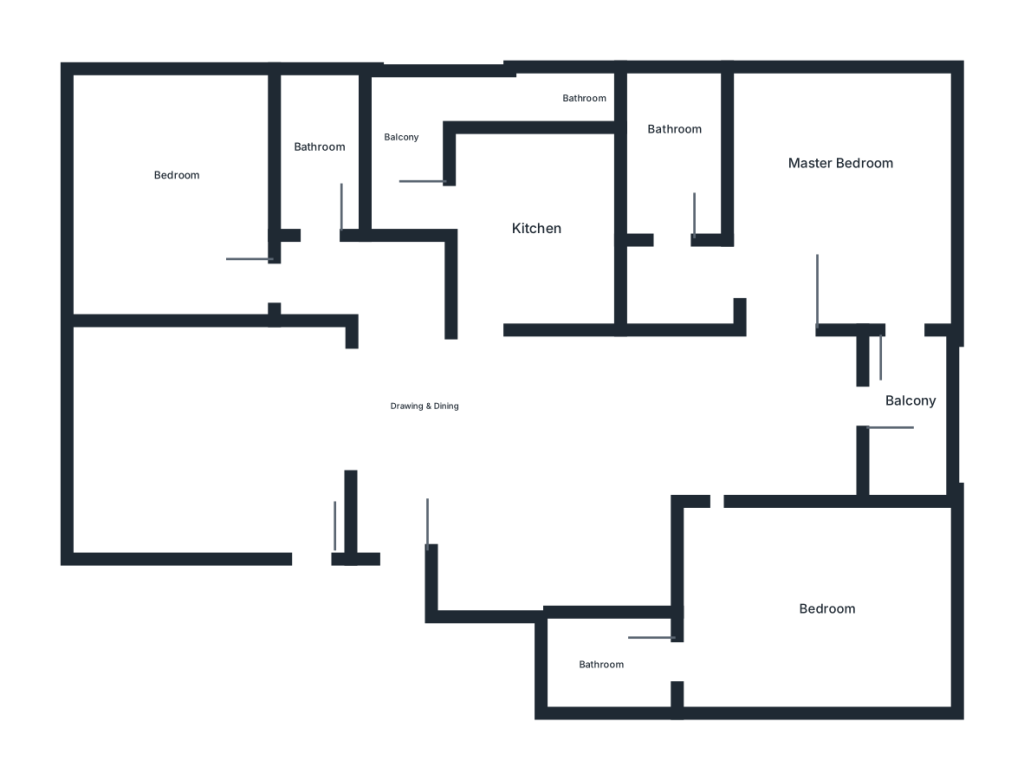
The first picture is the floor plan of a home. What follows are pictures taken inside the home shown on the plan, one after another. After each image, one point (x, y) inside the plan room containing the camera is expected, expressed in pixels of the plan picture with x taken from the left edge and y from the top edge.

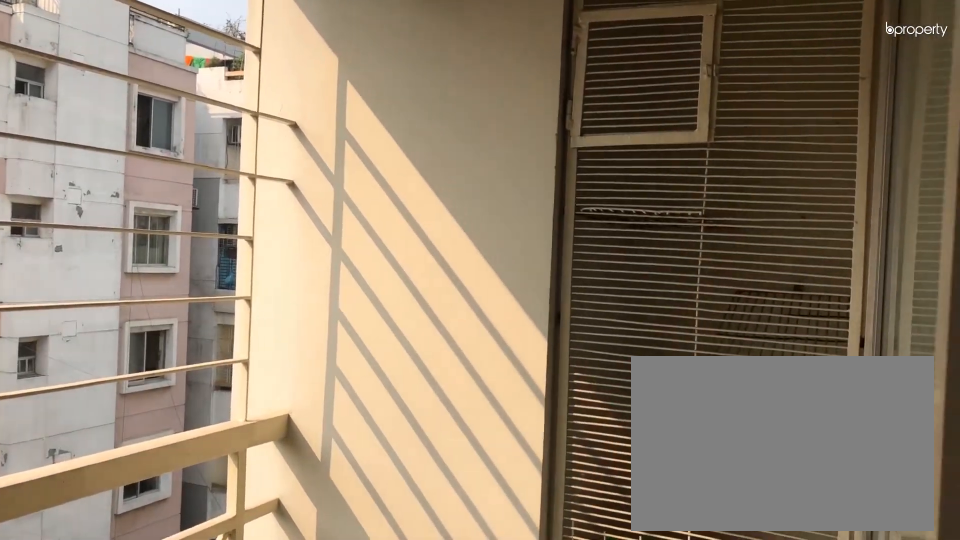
(904, 403)
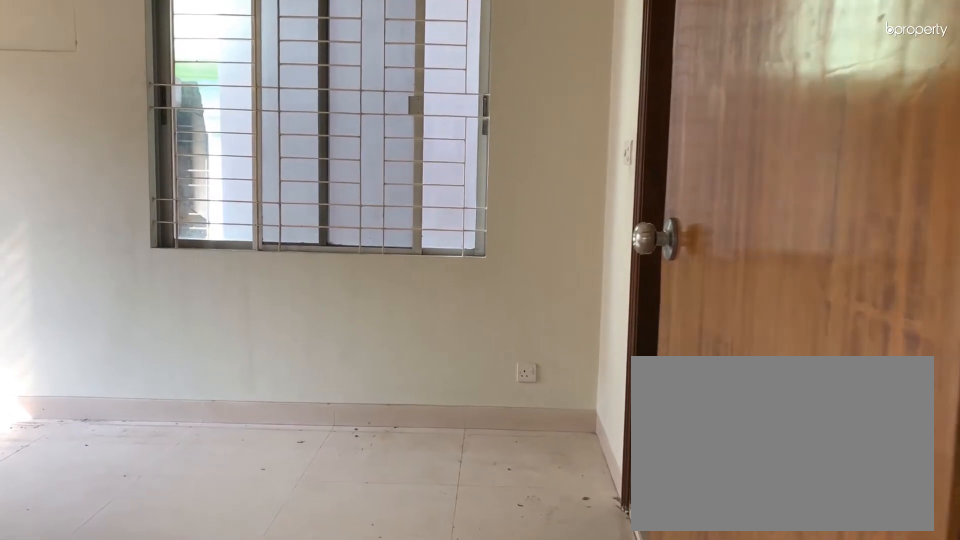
(751, 544)
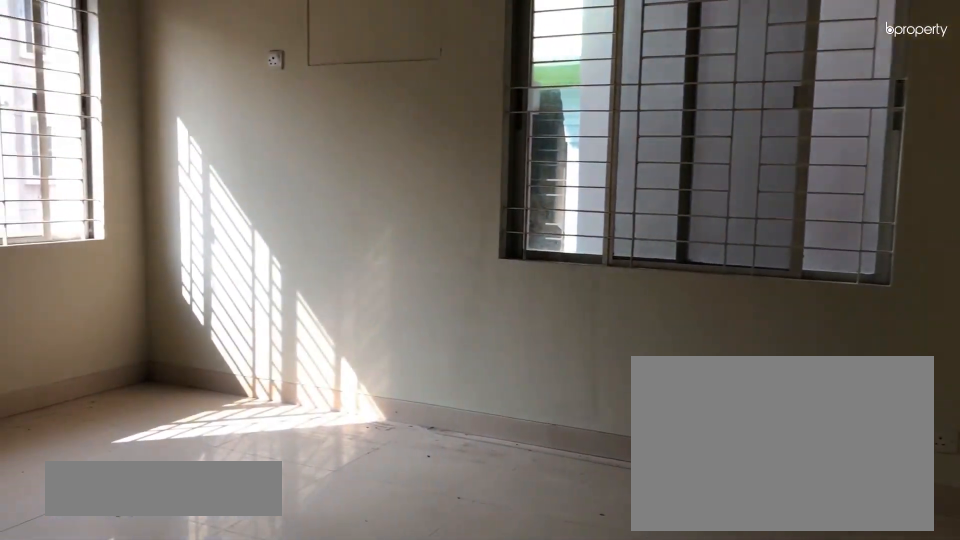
(751, 544)
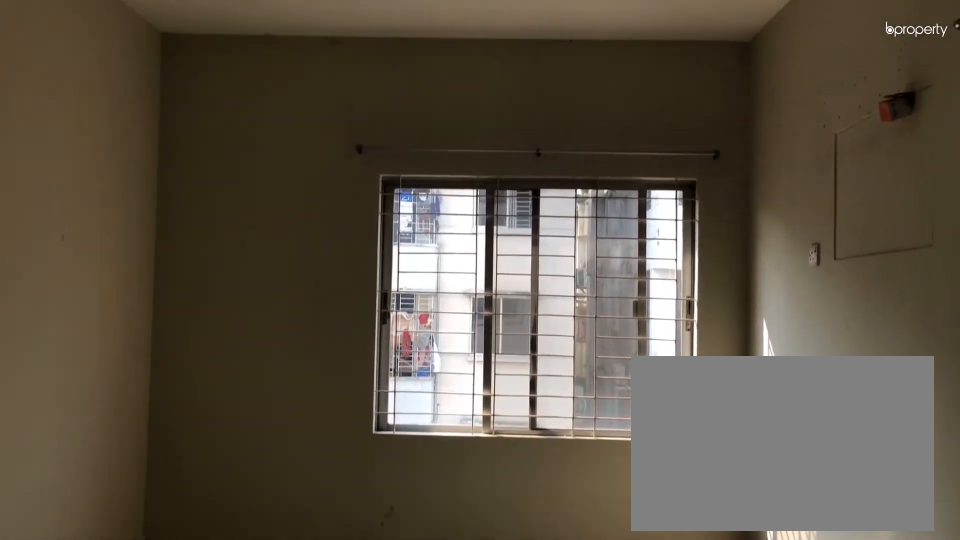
(833, 618)
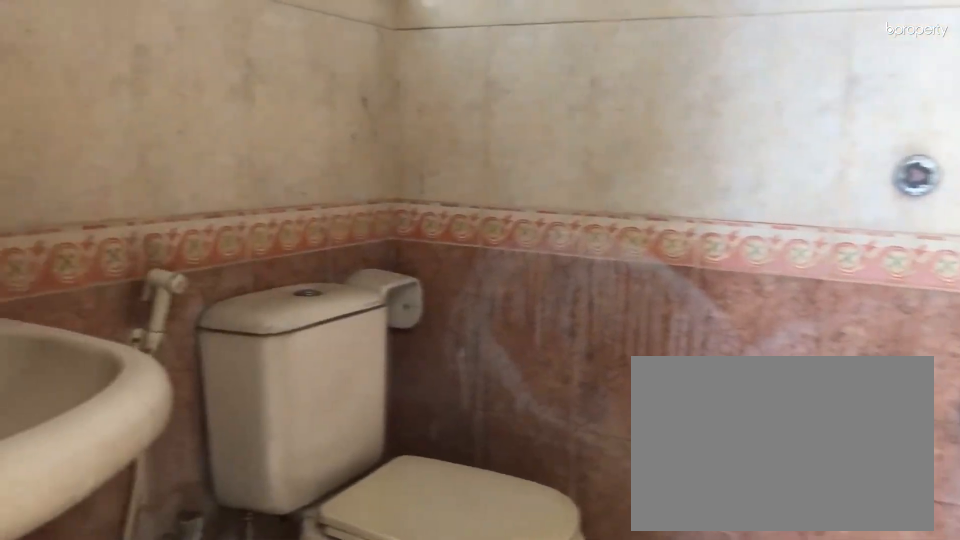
(609, 655)
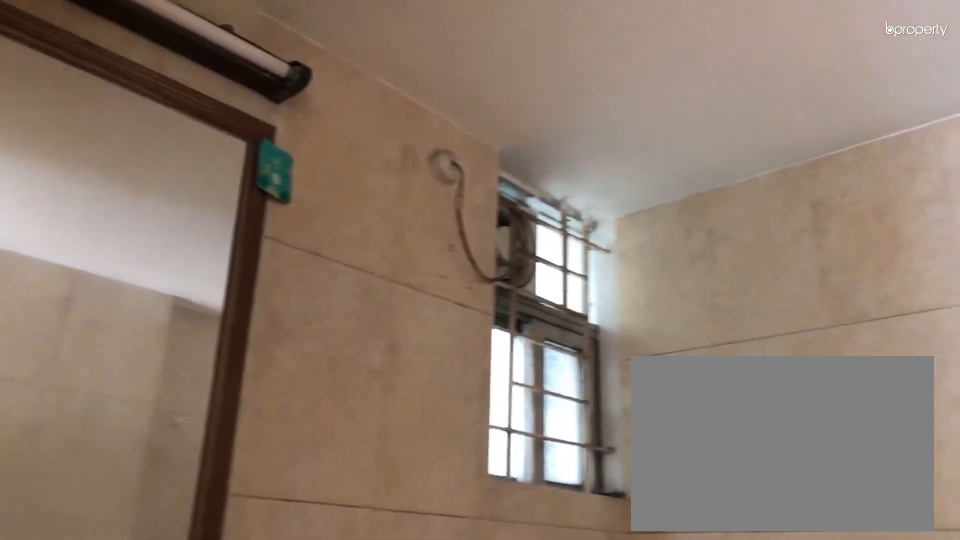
(609, 655)
